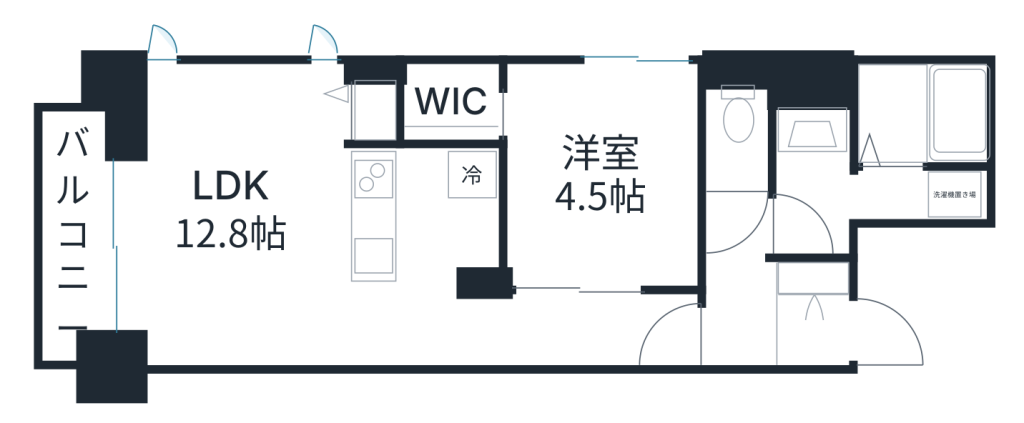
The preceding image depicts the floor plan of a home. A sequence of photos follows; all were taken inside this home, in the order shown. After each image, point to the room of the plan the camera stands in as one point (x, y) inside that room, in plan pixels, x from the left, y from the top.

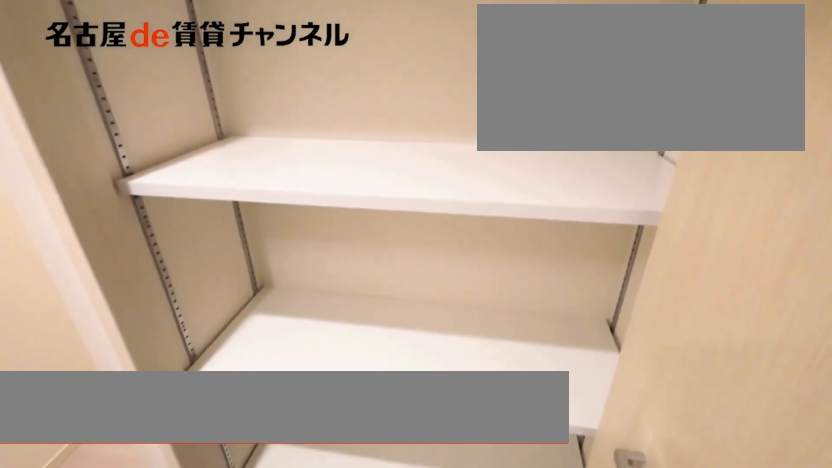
(815, 274)
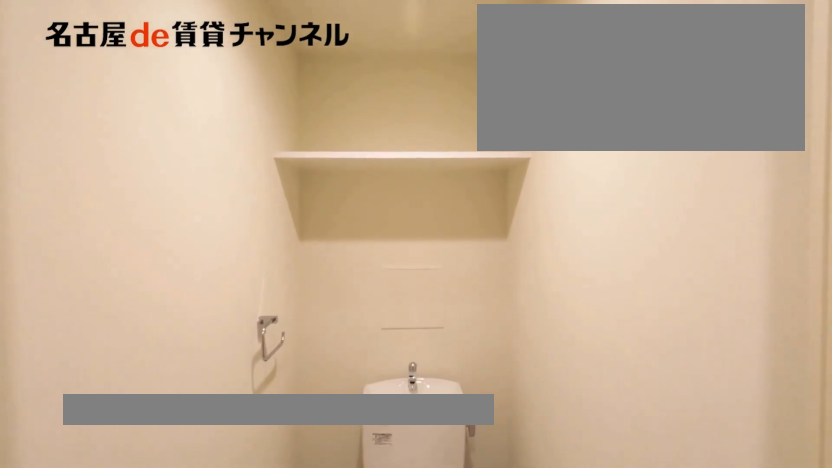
(739, 125)
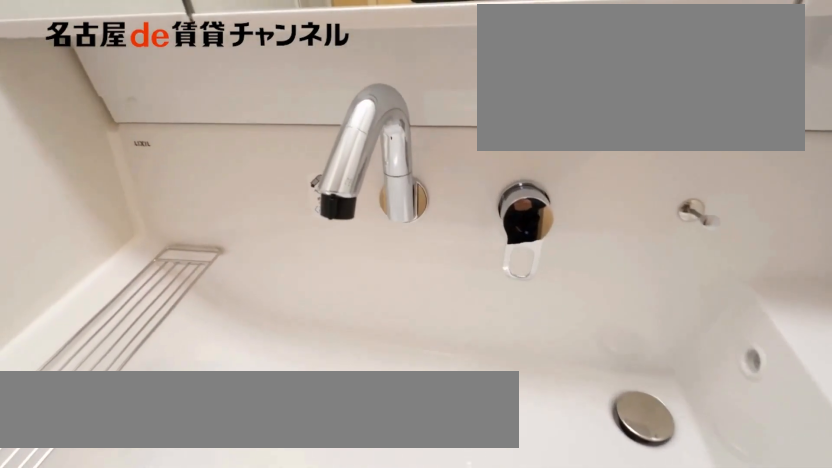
(873, 196)
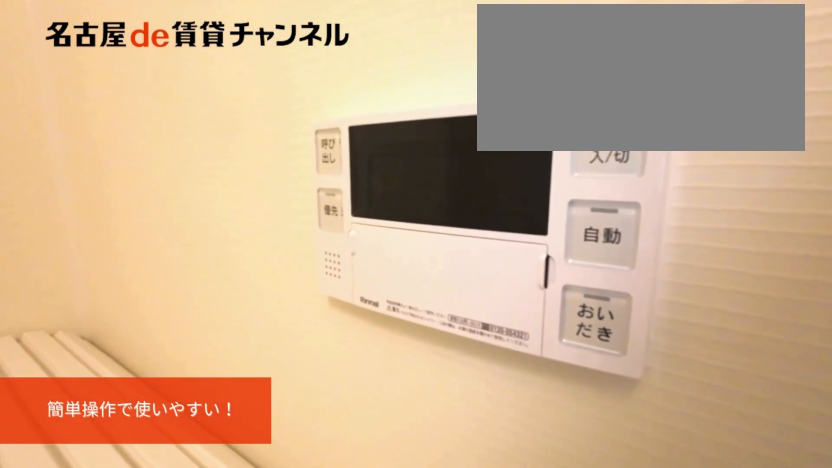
(871, 150)
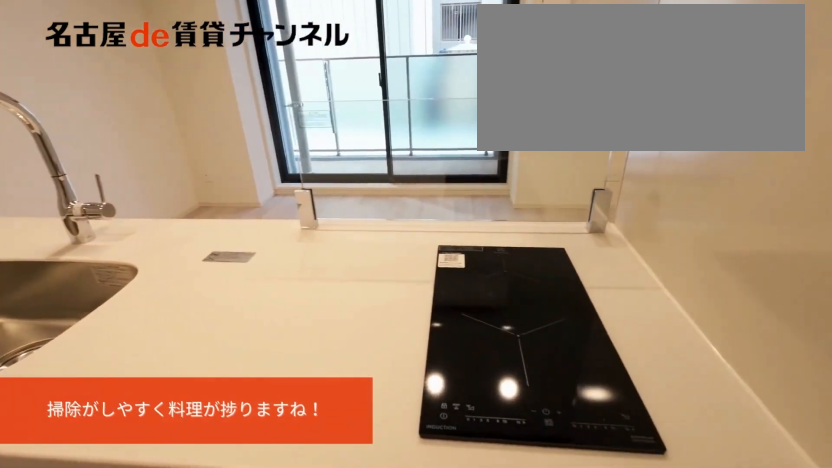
(427, 219)
